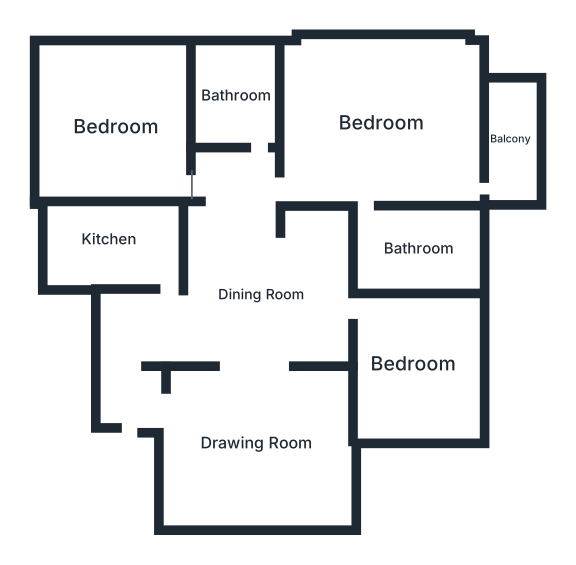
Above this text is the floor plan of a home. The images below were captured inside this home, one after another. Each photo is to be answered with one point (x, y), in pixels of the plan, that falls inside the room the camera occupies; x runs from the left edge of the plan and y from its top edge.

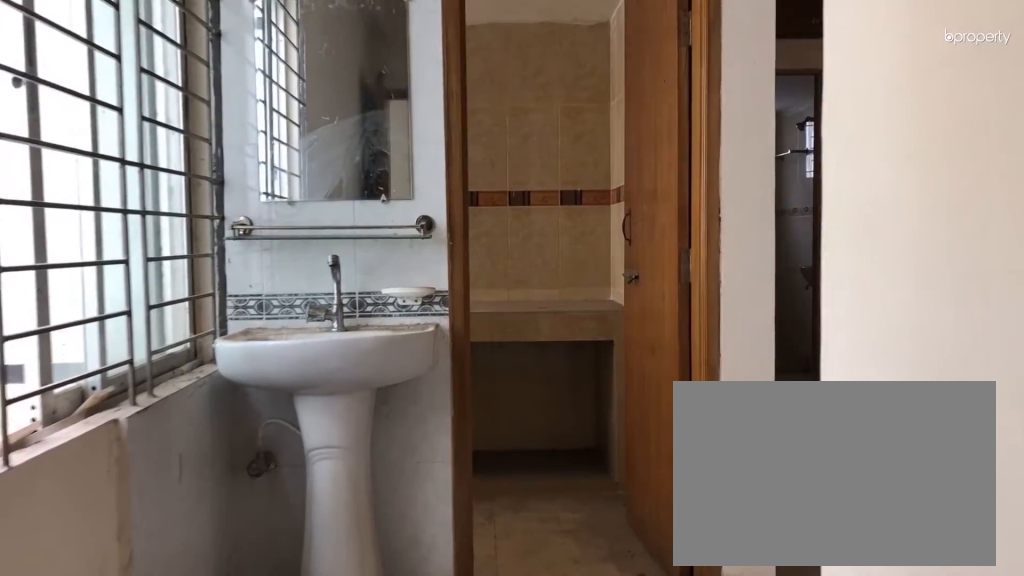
(132, 347)
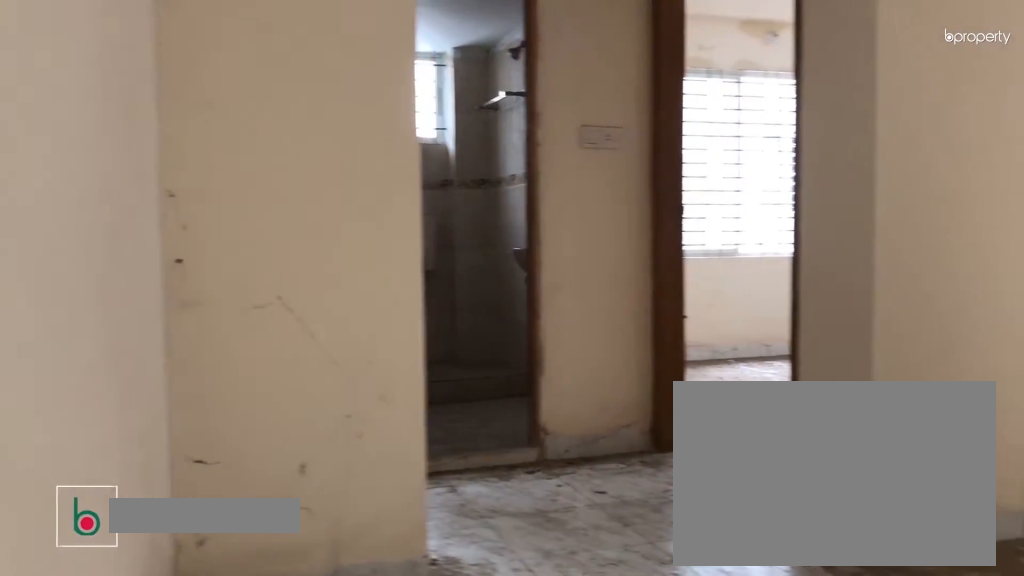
(258, 297)
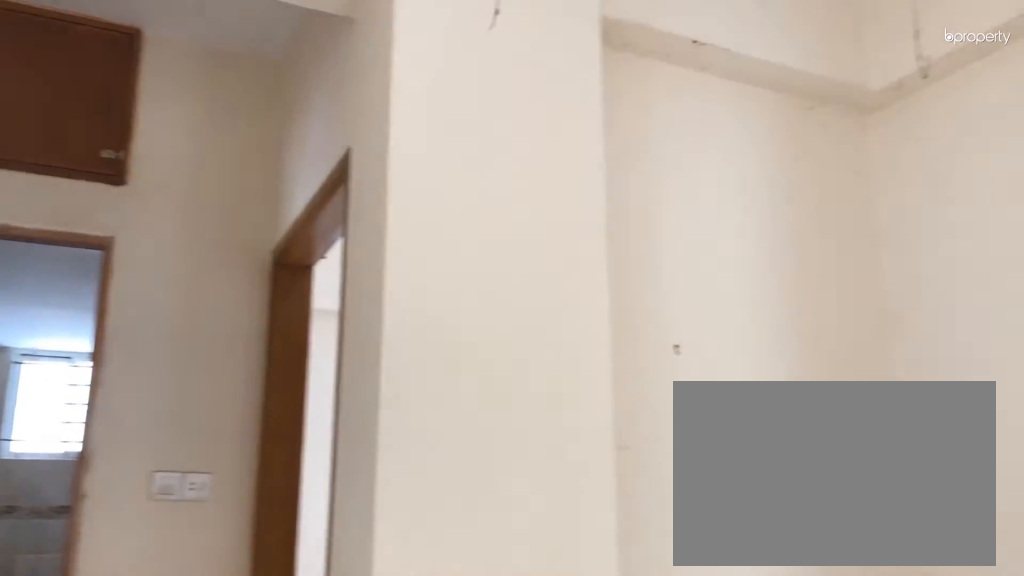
(261, 295)
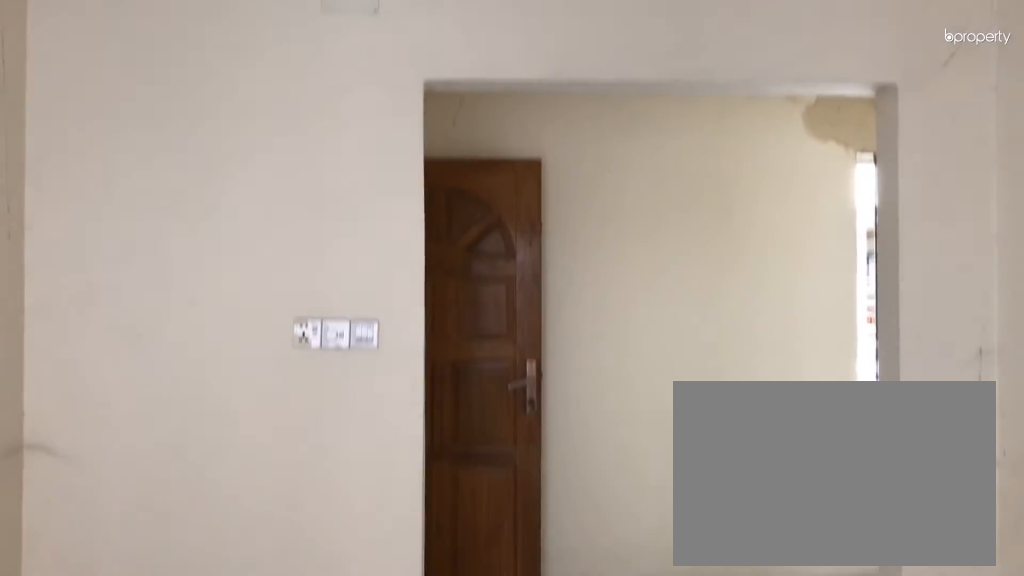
(266, 453)
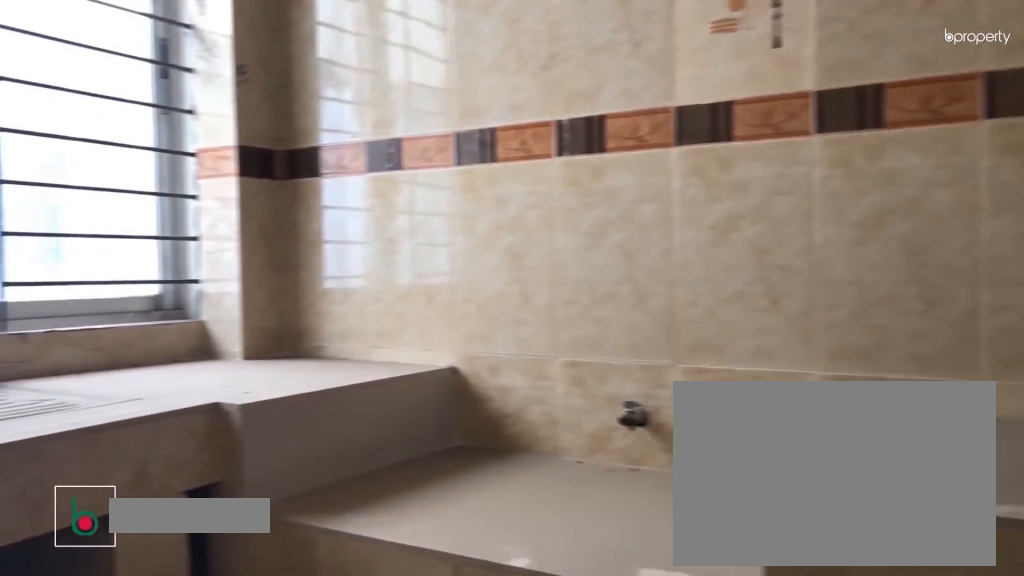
(109, 240)
